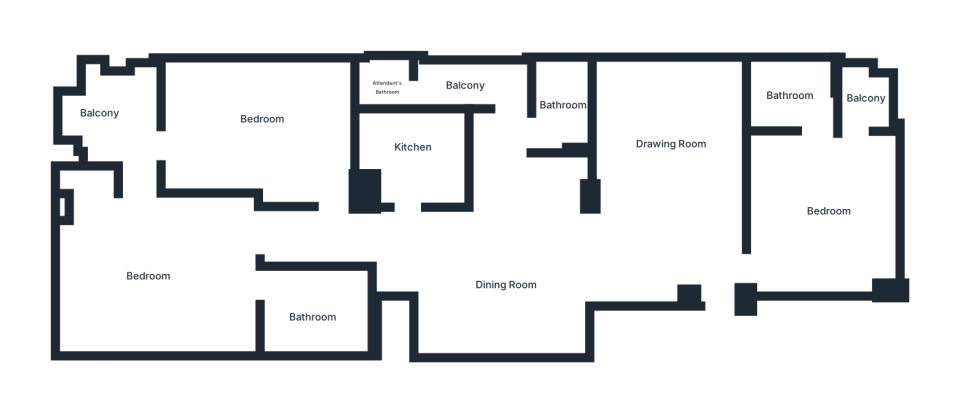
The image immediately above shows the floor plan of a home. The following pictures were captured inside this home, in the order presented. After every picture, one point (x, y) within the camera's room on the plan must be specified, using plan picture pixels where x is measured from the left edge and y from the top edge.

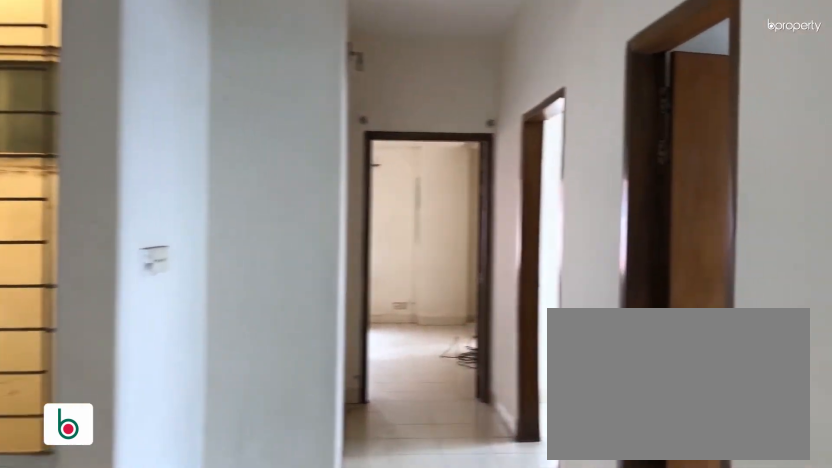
(499, 286)
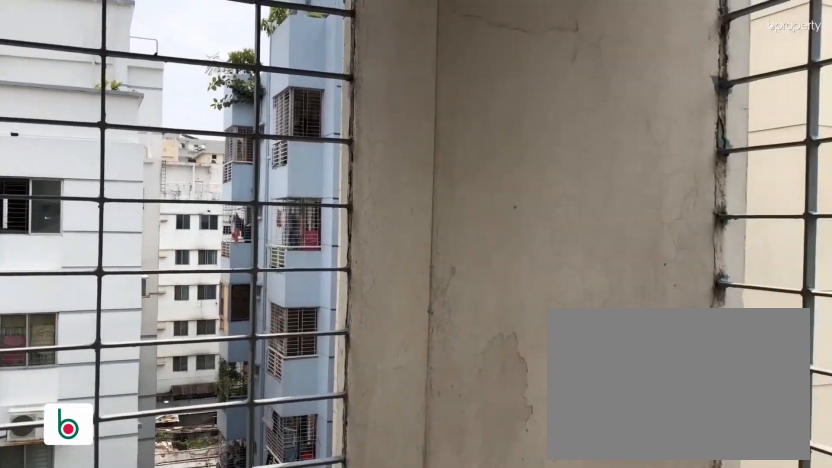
(863, 97)
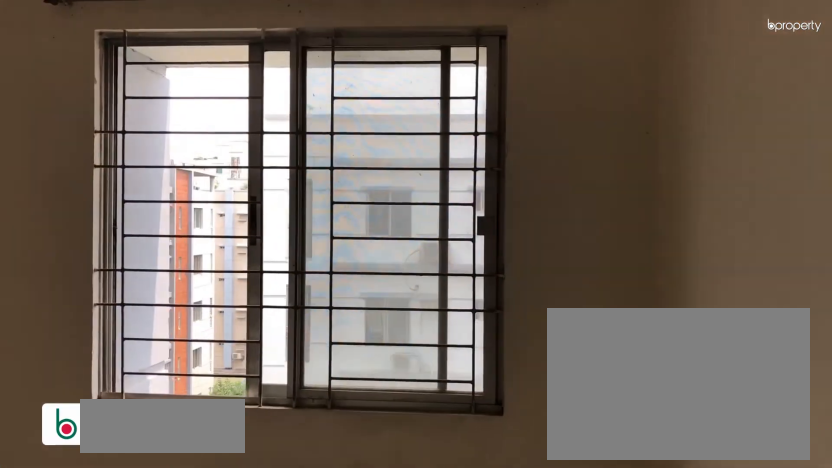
(265, 127)
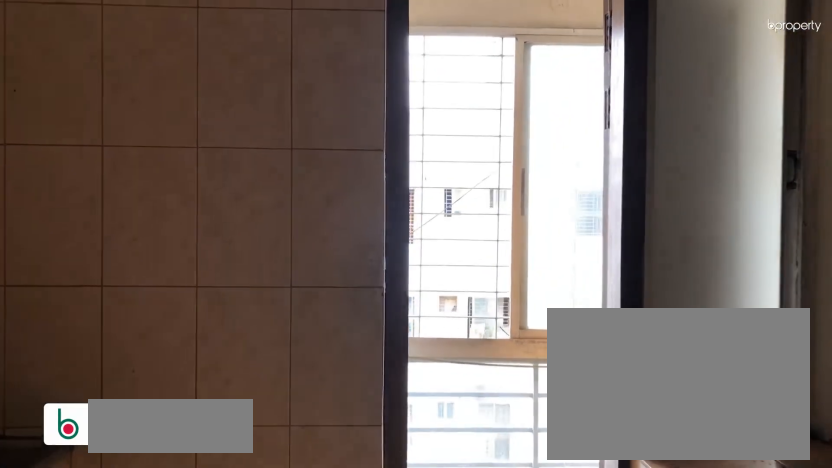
(417, 151)
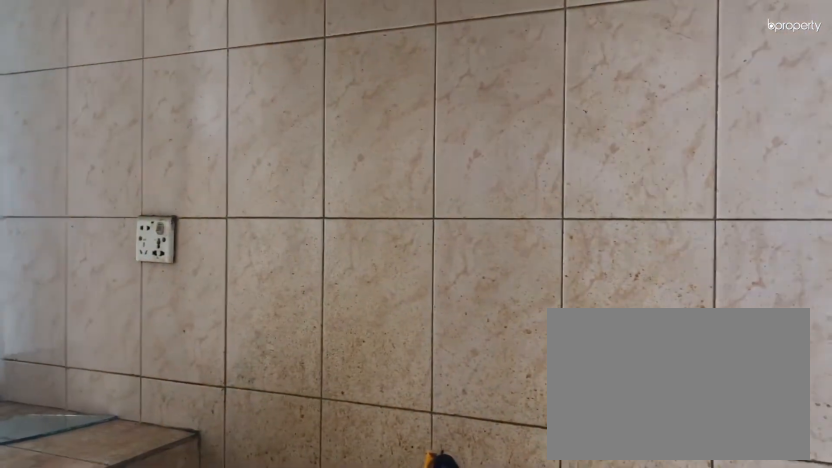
(417, 151)
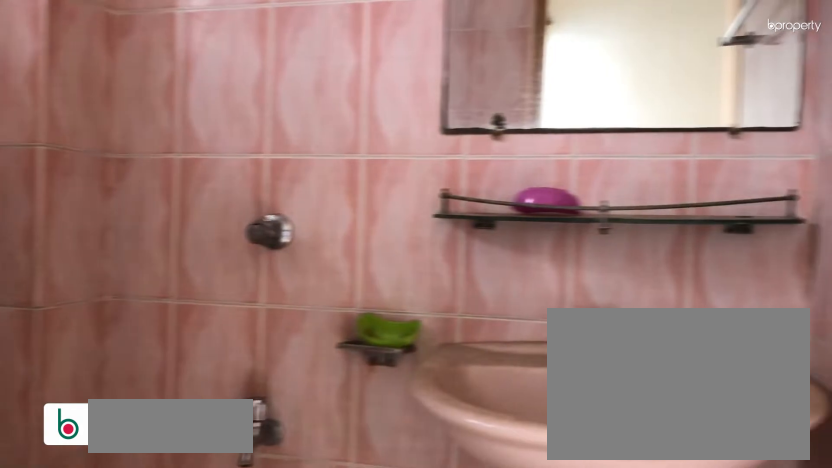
(558, 102)
